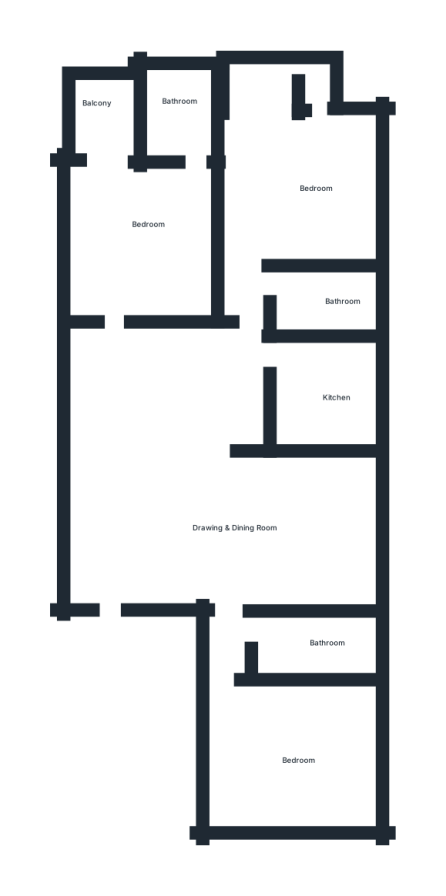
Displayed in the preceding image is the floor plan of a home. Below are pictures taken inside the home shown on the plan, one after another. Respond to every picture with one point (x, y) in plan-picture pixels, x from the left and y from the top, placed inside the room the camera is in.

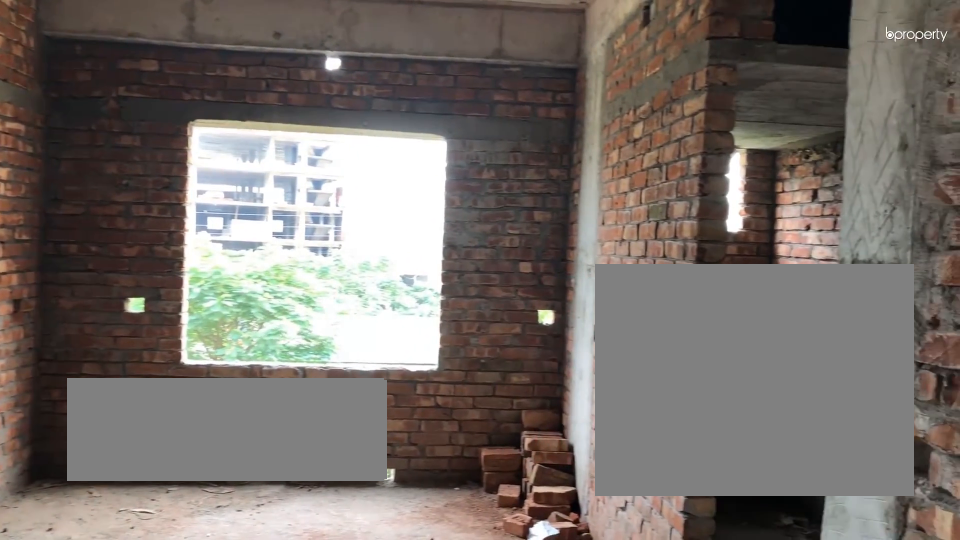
(292, 534)
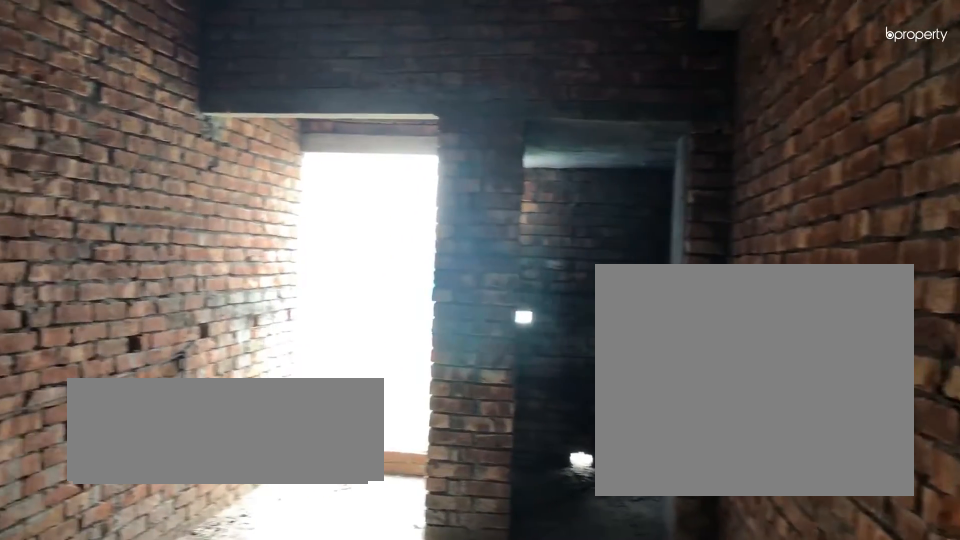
(141, 221)
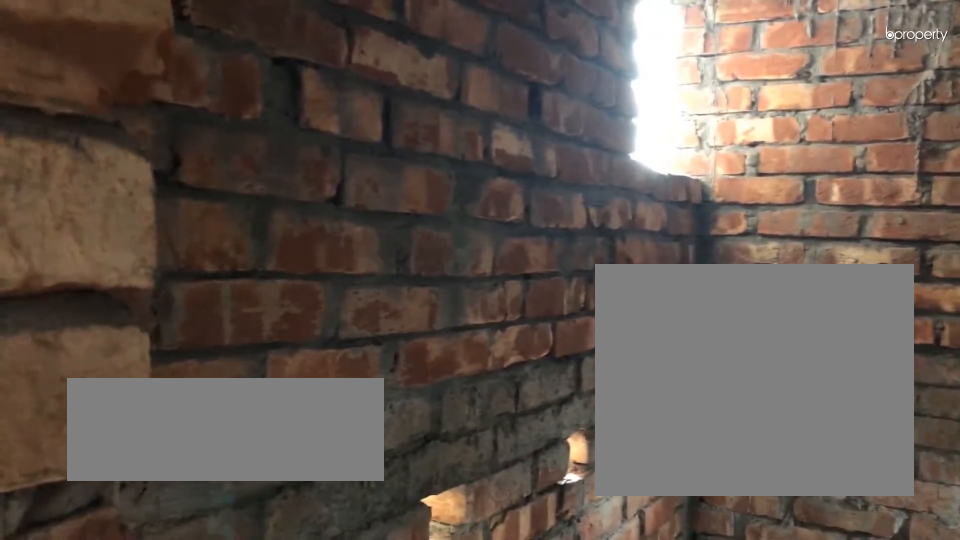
(181, 111)
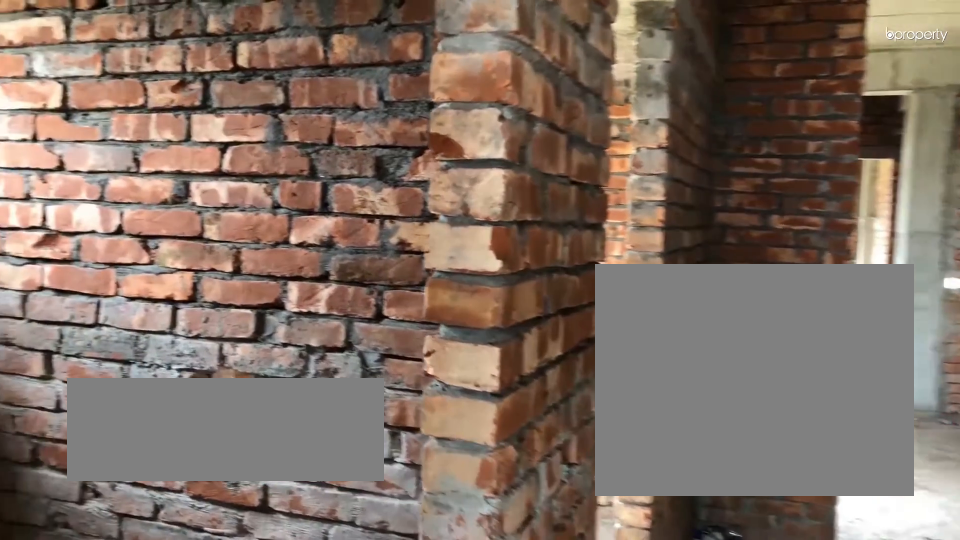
(267, 287)
